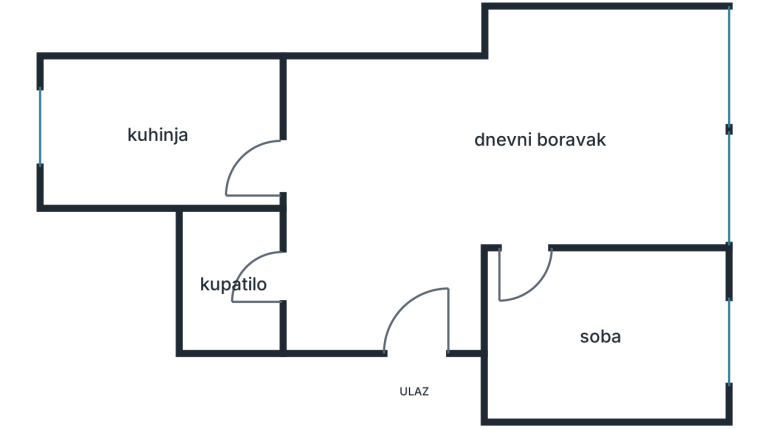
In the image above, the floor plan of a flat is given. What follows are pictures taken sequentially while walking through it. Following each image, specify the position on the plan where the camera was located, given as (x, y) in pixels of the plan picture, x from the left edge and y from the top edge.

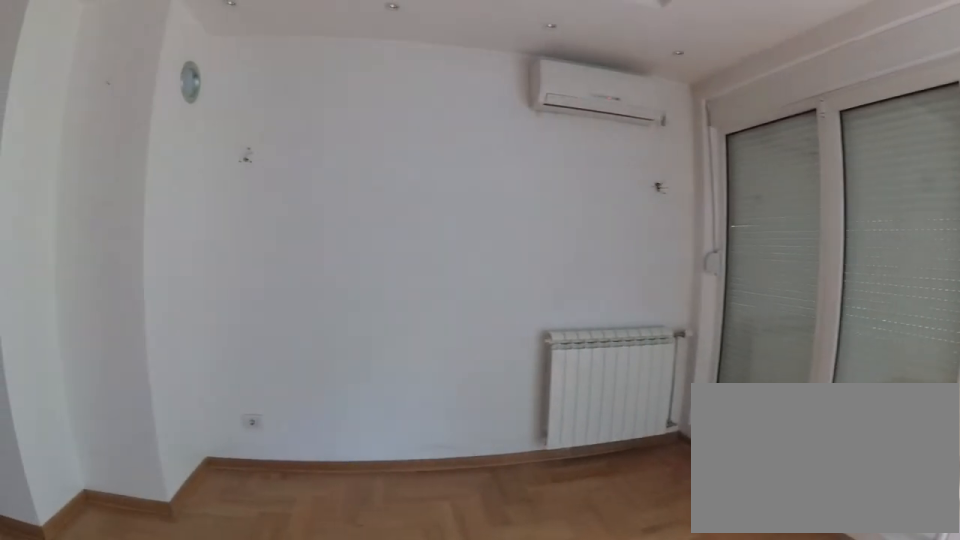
(588, 238)
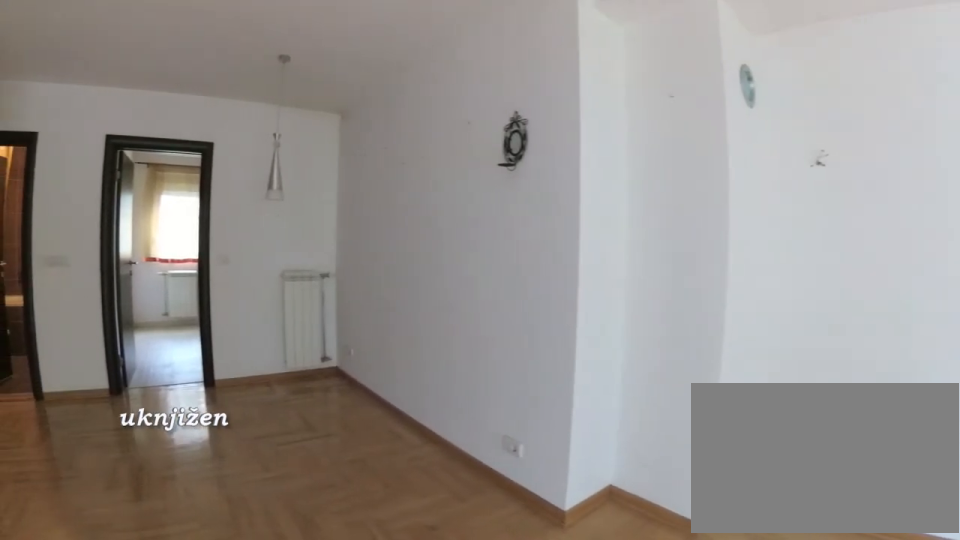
(614, 224)
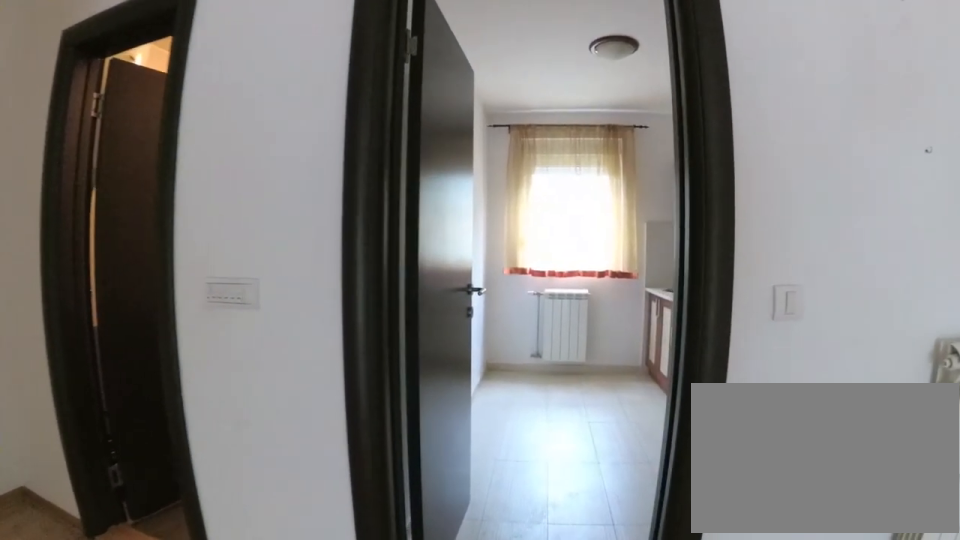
(399, 175)
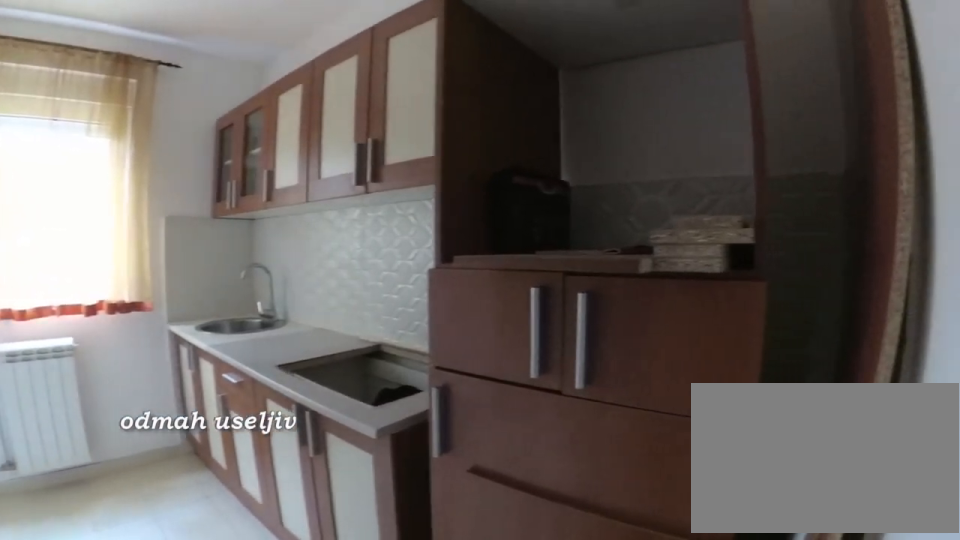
(277, 175)
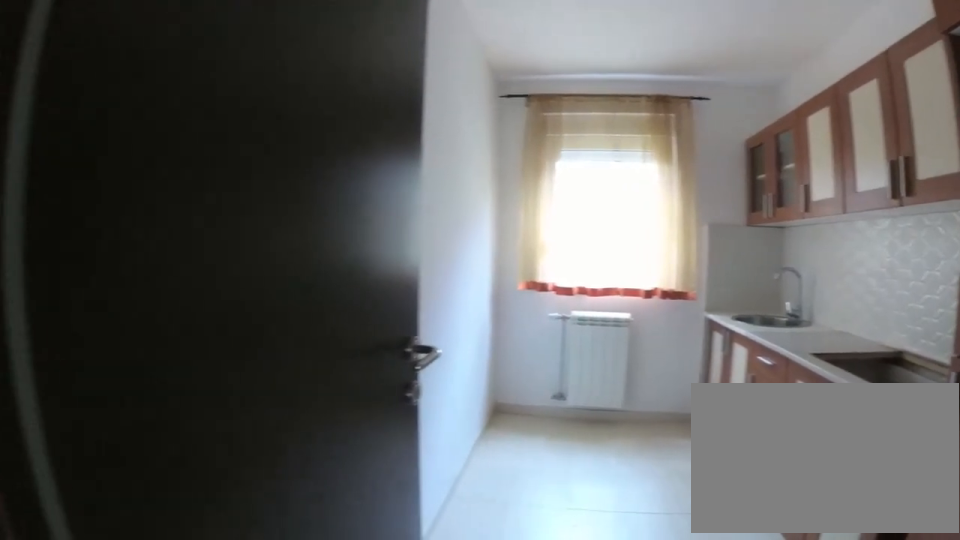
(299, 147)
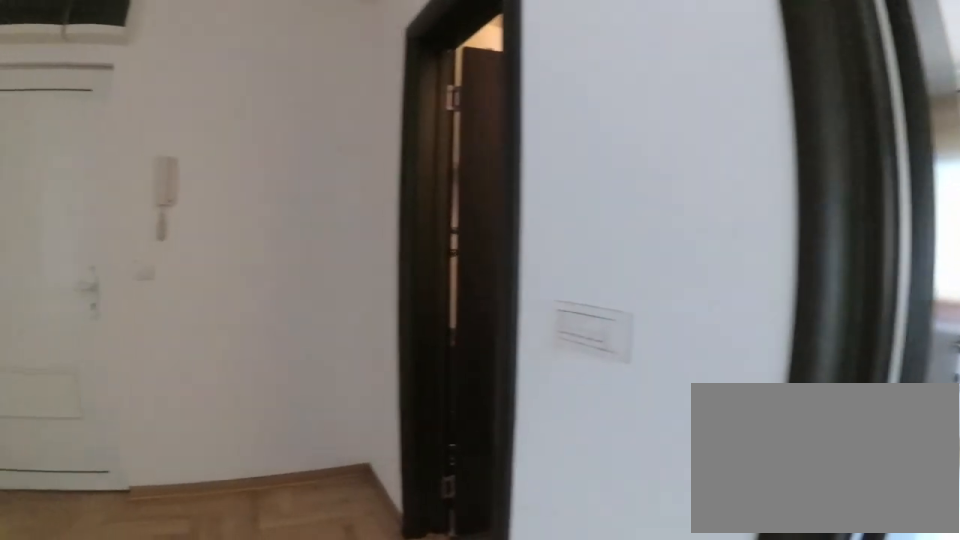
(311, 136)
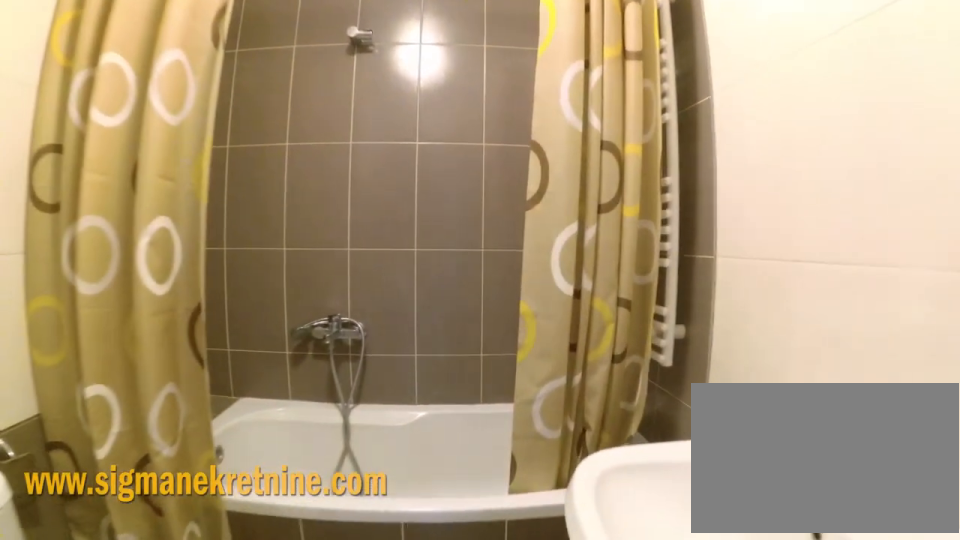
(297, 276)
